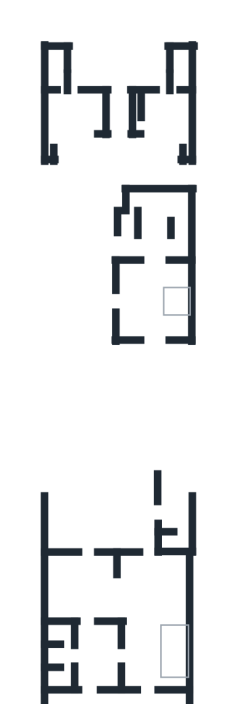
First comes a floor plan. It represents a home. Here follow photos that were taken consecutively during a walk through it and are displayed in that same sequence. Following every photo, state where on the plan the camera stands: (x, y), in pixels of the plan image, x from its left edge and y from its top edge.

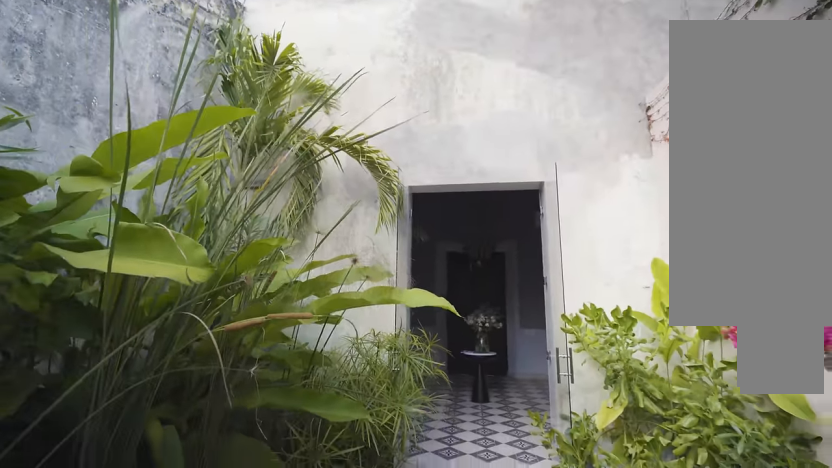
(139, 650)
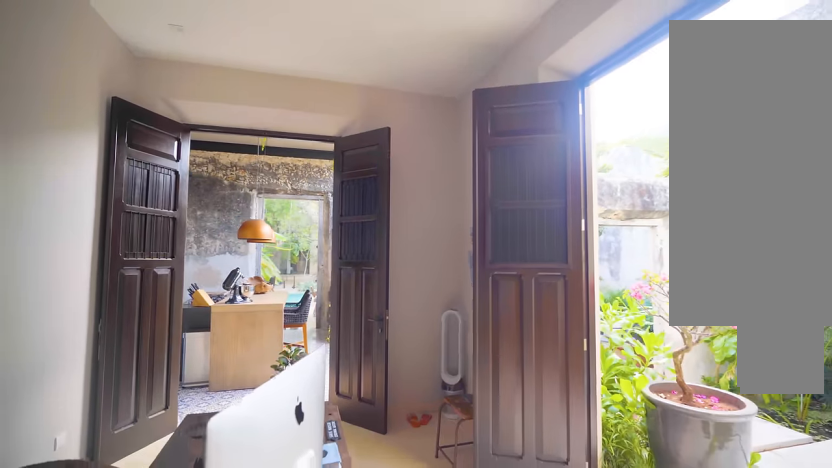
(87, 656)
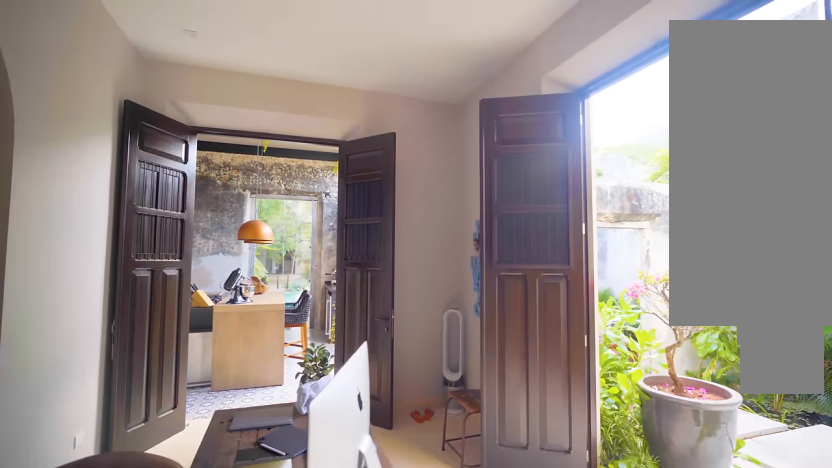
(90, 658)
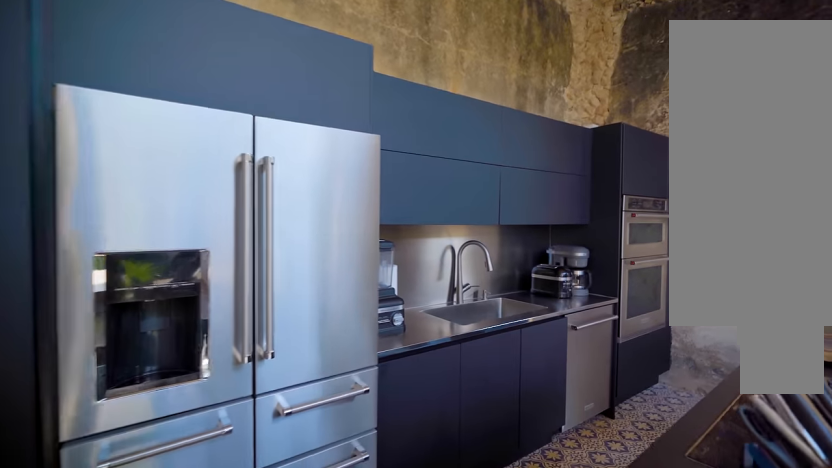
(104, 571)
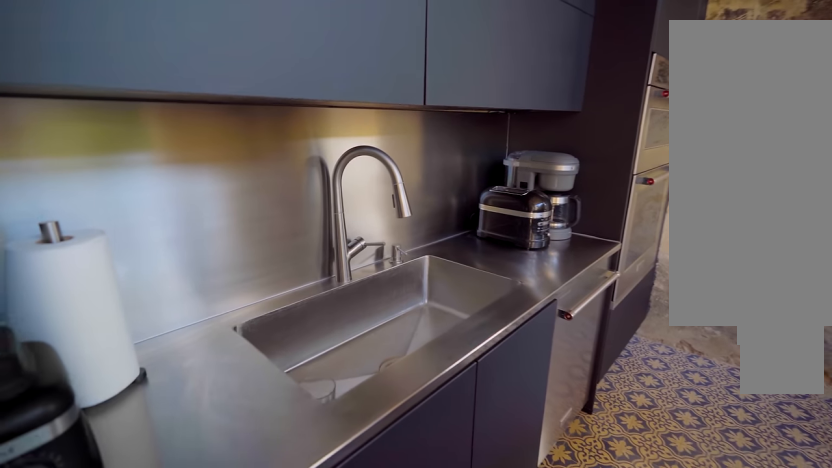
(72, 606)
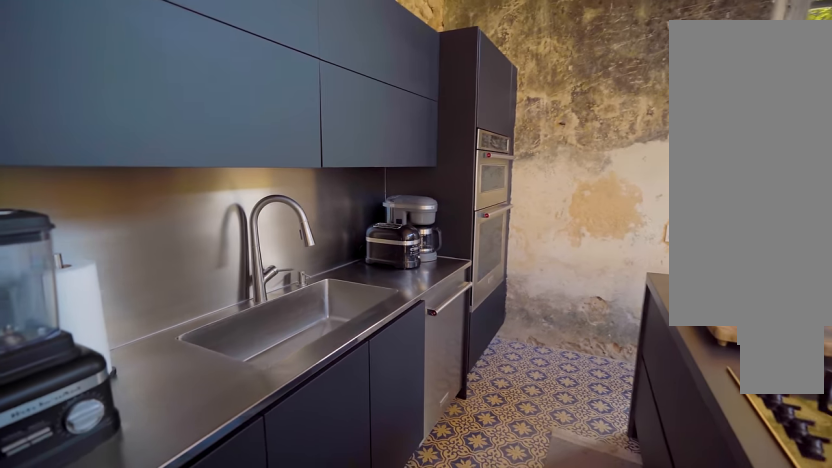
(71, 605)
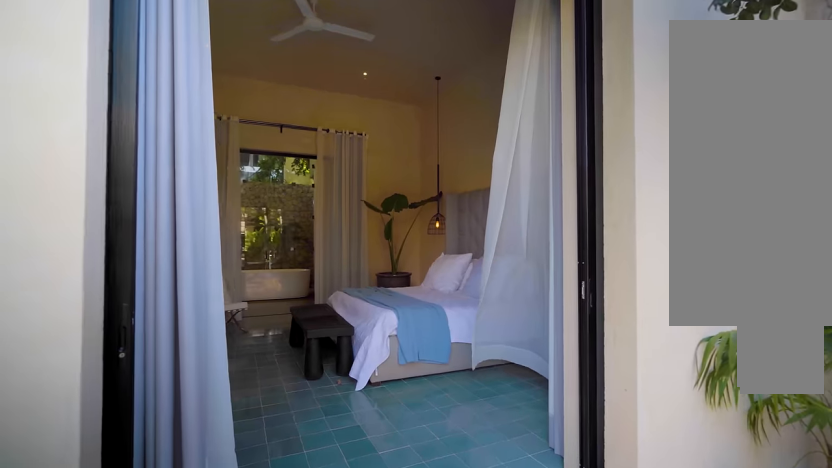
(125, 373)
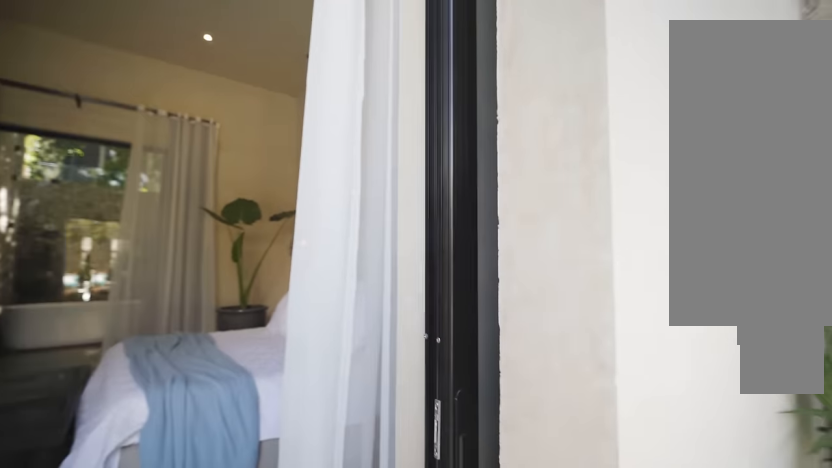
(125, 374)
